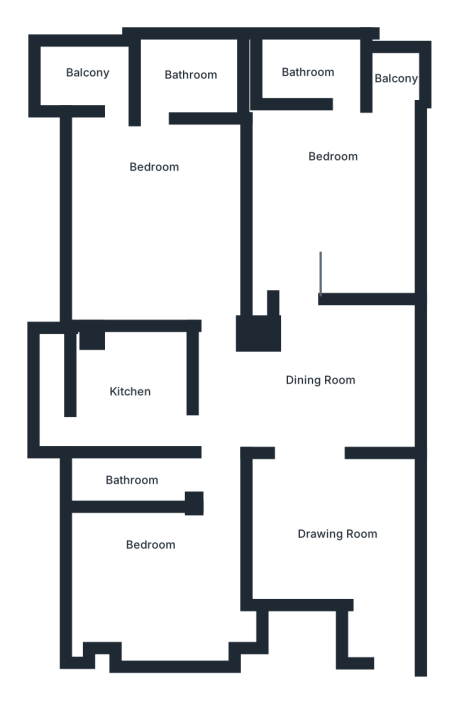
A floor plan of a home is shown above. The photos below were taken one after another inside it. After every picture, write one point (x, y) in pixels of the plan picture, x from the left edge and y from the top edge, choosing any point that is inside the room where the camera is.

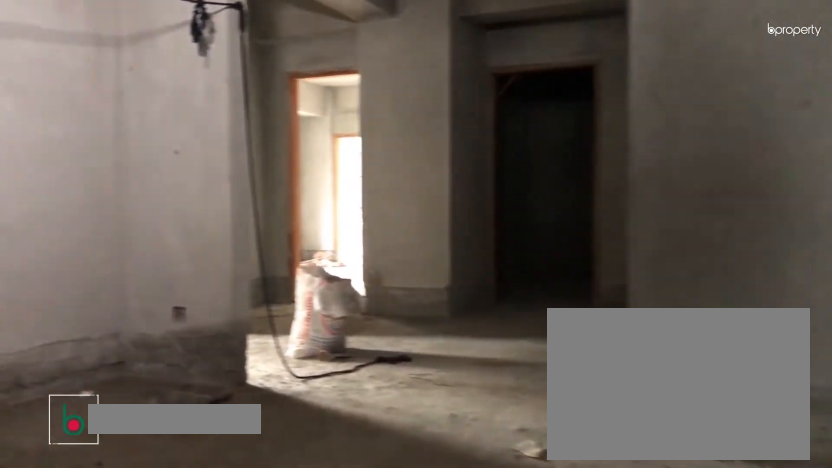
(338, 536)
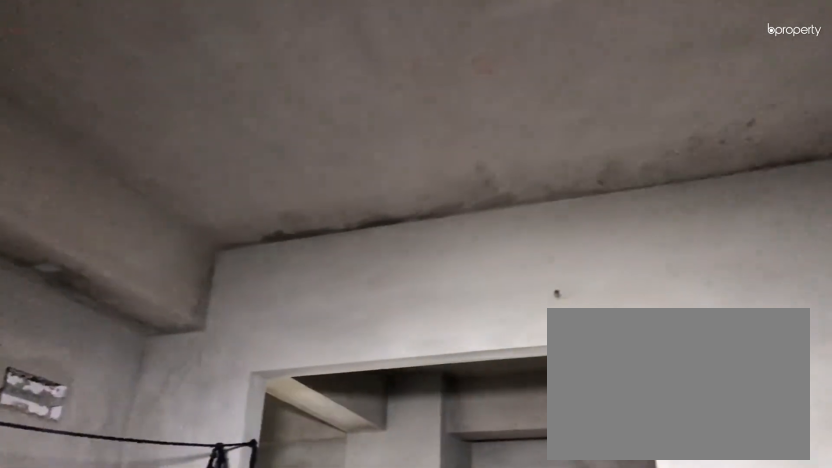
(338, 534)
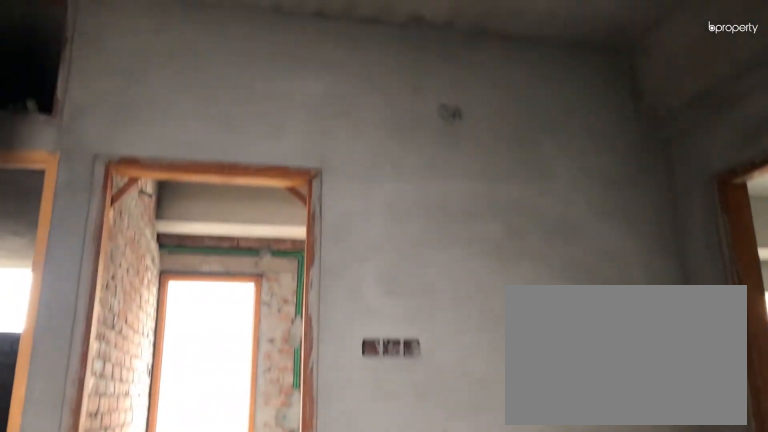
(321, 382)
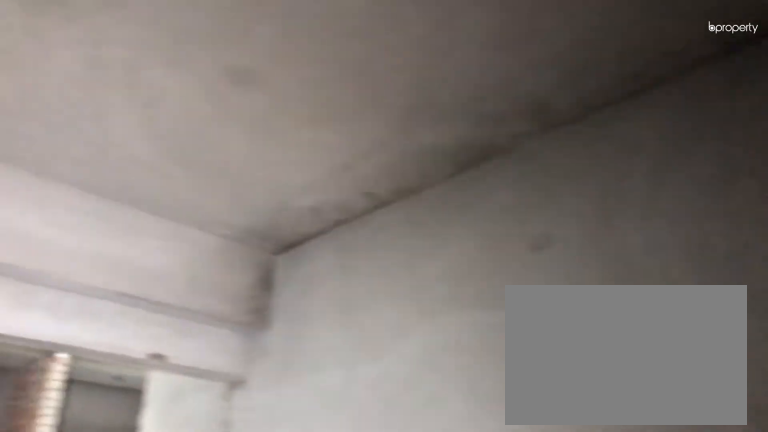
(332, 210)
